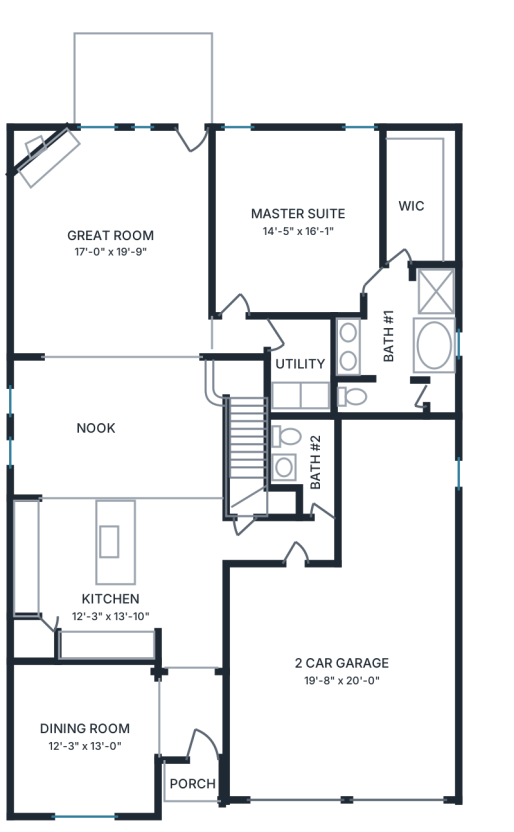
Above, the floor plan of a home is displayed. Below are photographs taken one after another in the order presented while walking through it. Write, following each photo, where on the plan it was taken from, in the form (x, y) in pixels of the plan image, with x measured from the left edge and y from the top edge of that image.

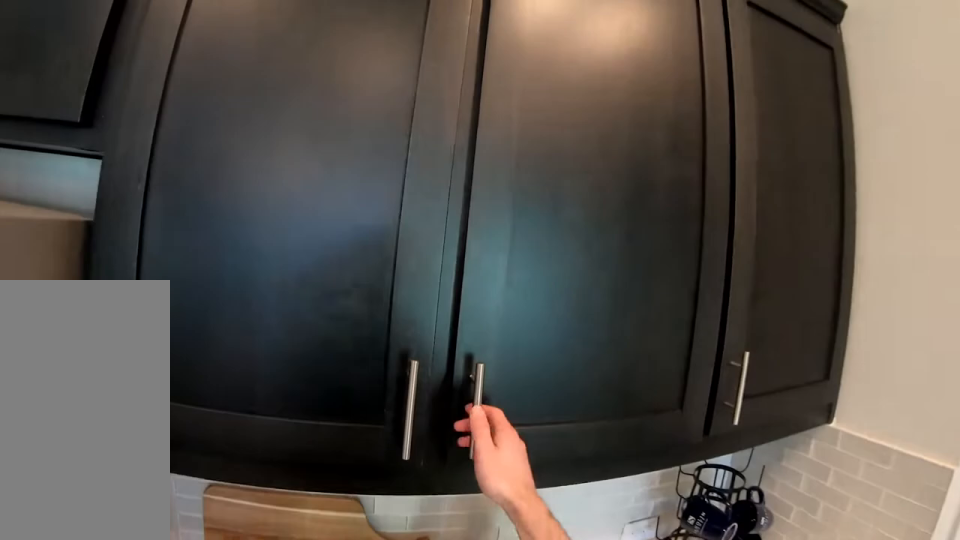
(149, 624)
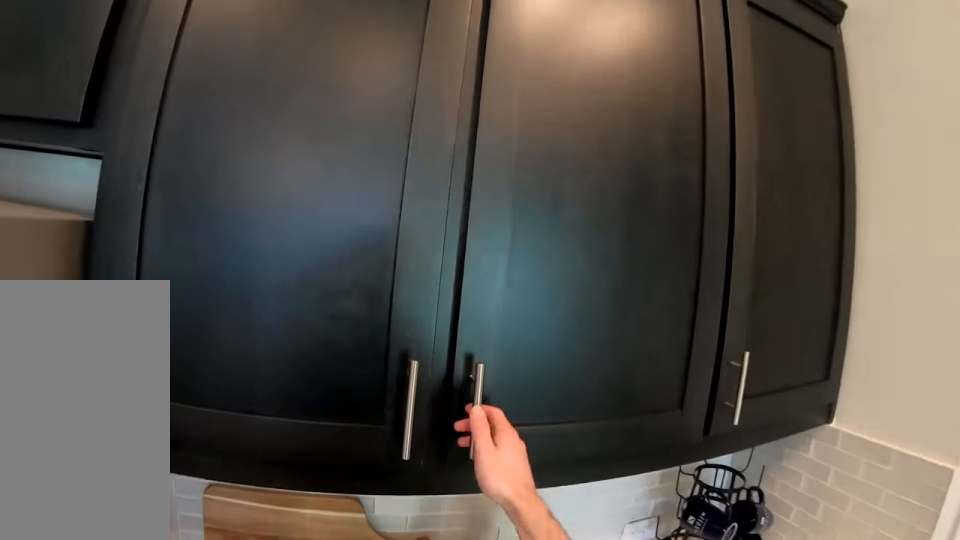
(149, 624)
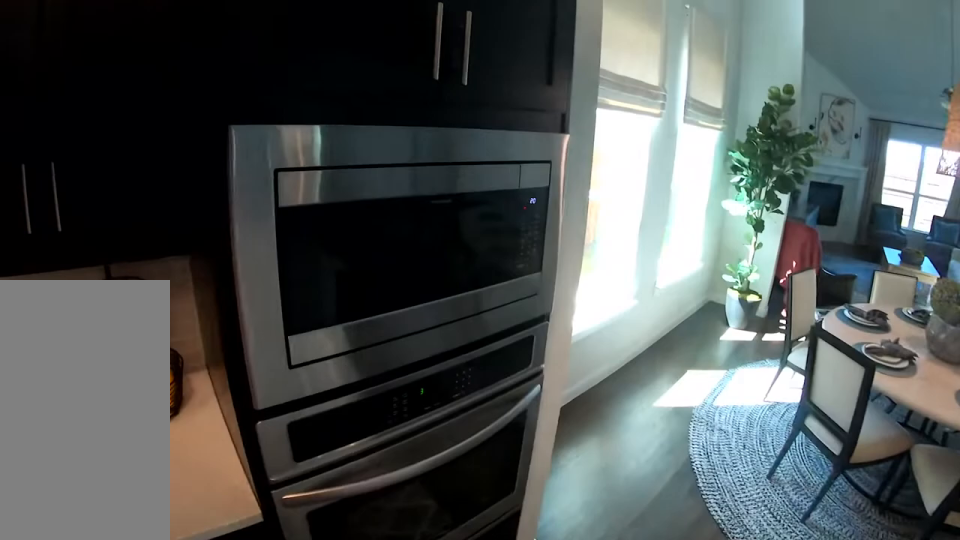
(77, 551)
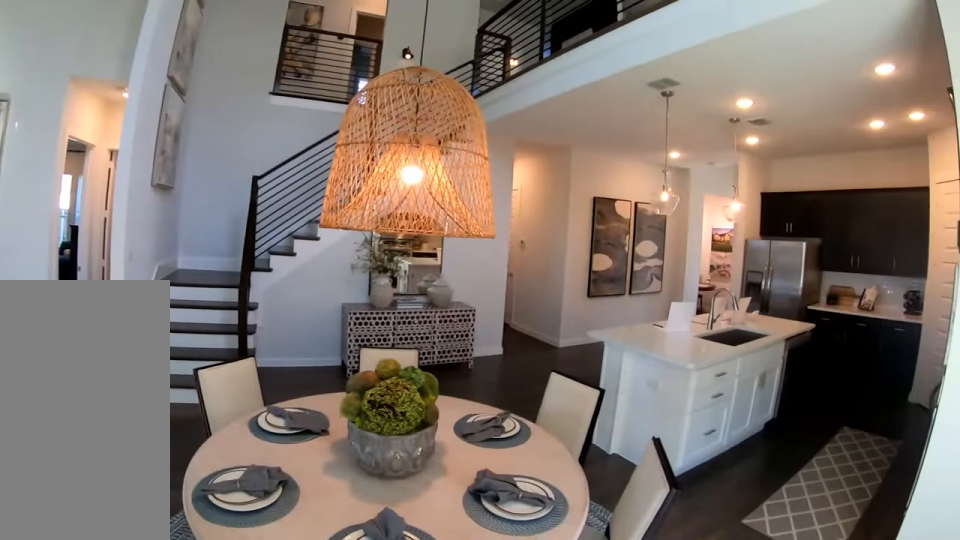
(77, 416)
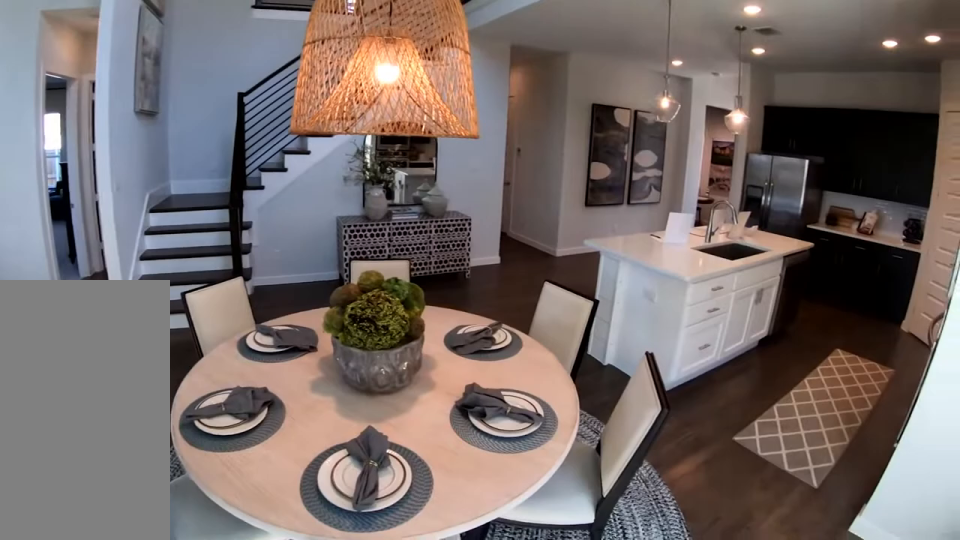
(64, 387)
